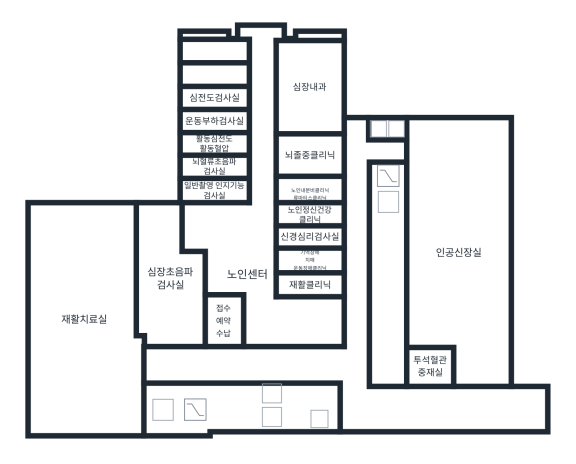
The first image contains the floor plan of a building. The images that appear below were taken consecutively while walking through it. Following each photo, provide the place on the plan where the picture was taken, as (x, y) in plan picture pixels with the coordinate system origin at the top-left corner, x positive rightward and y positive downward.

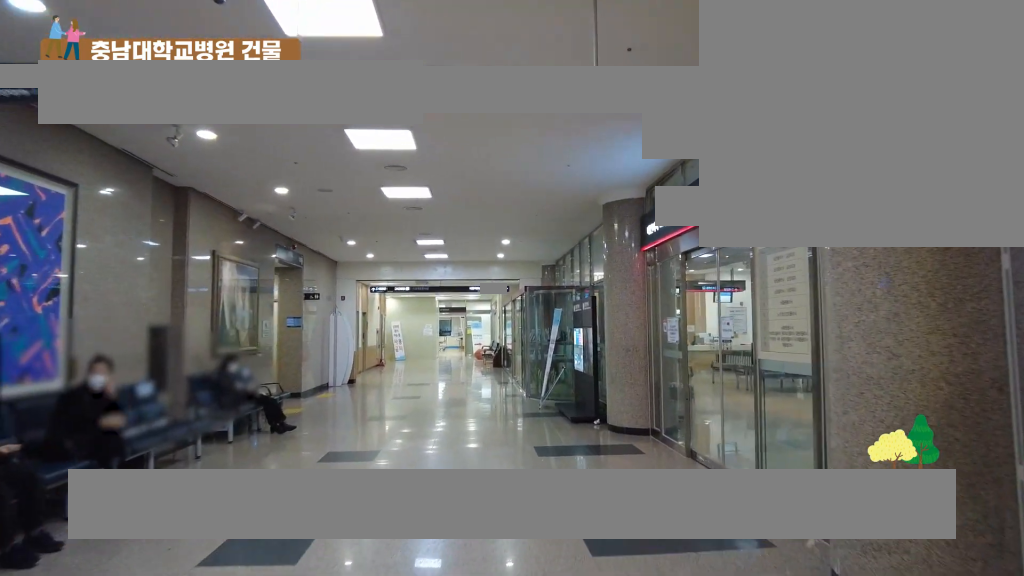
(342, 385)
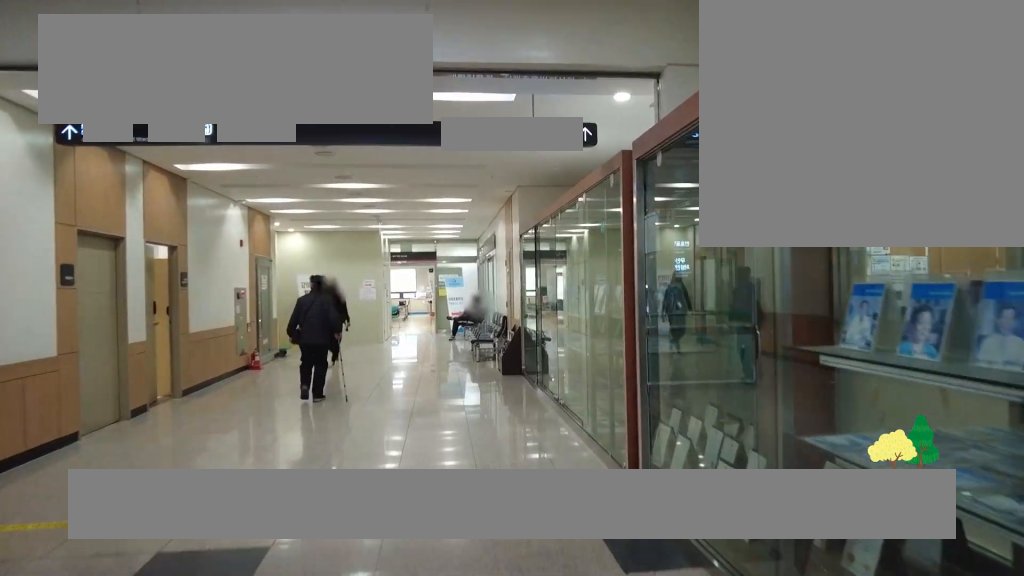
(272, 392)
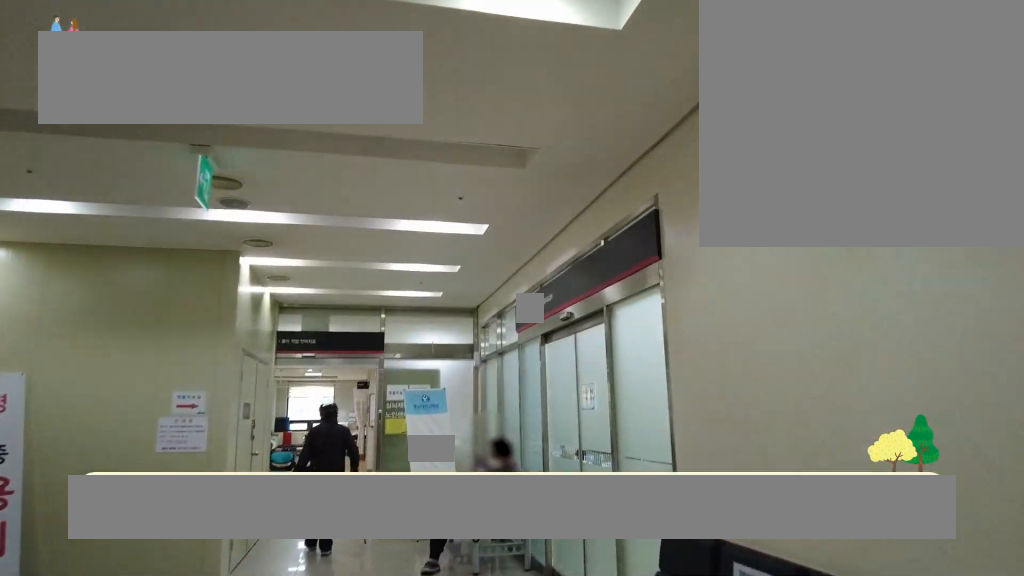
(240, 384)
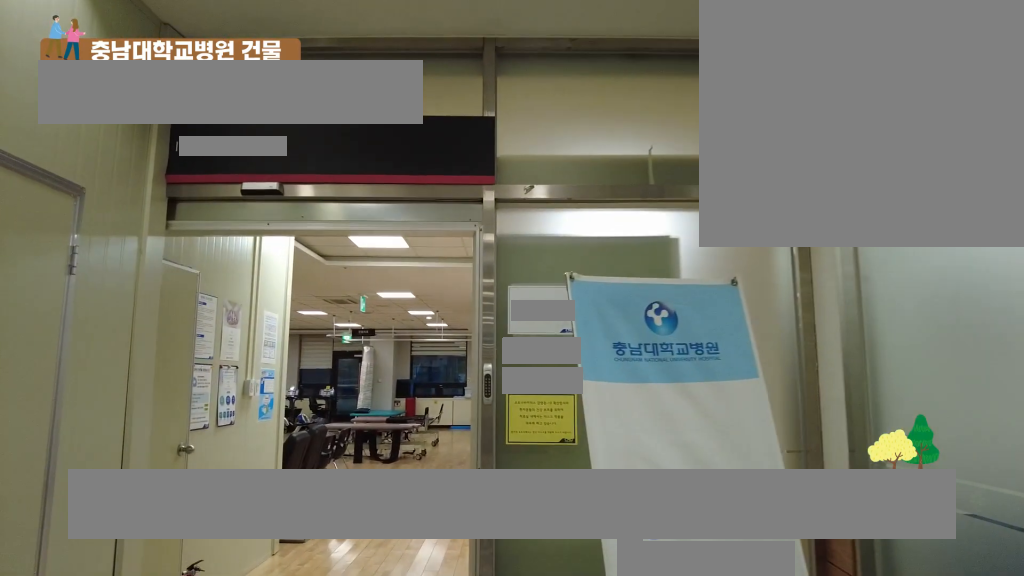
(197, 384)
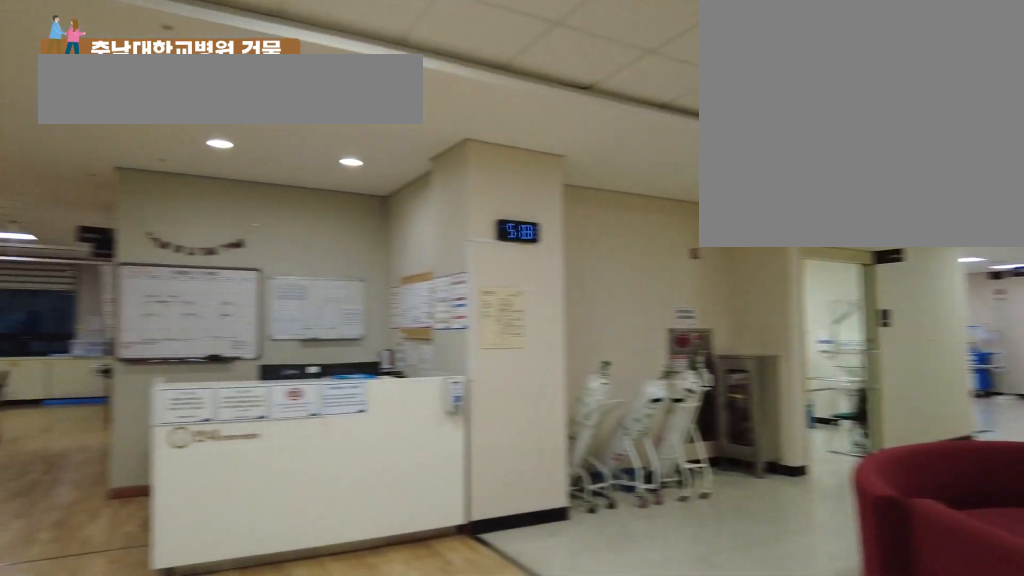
(165, 380)
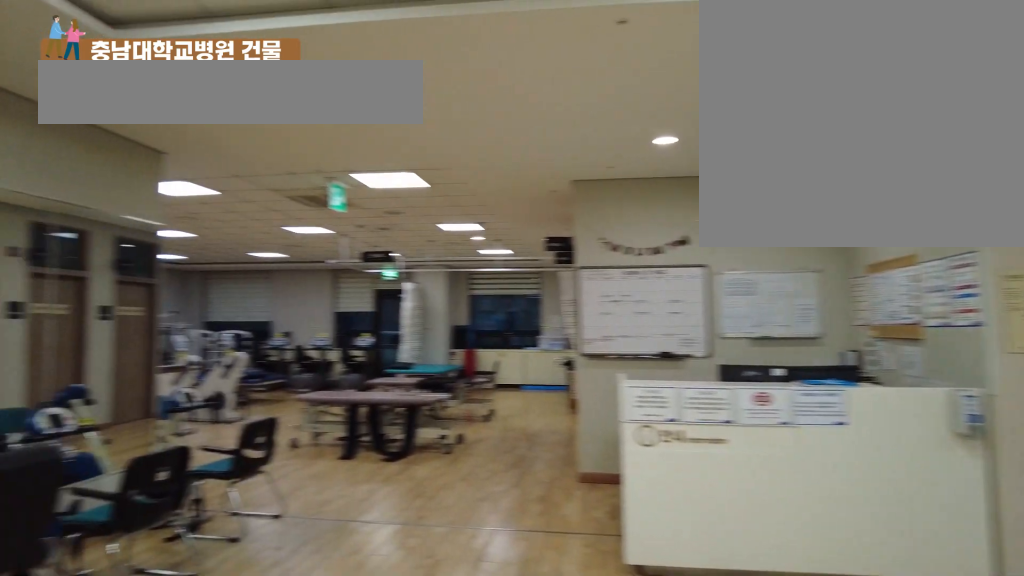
(165, 378)
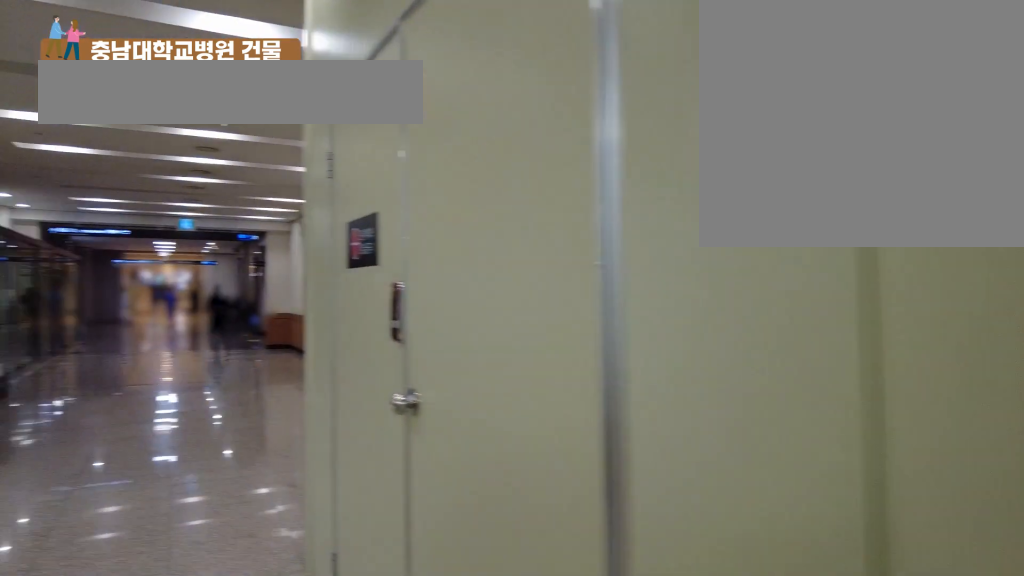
(165, 369)
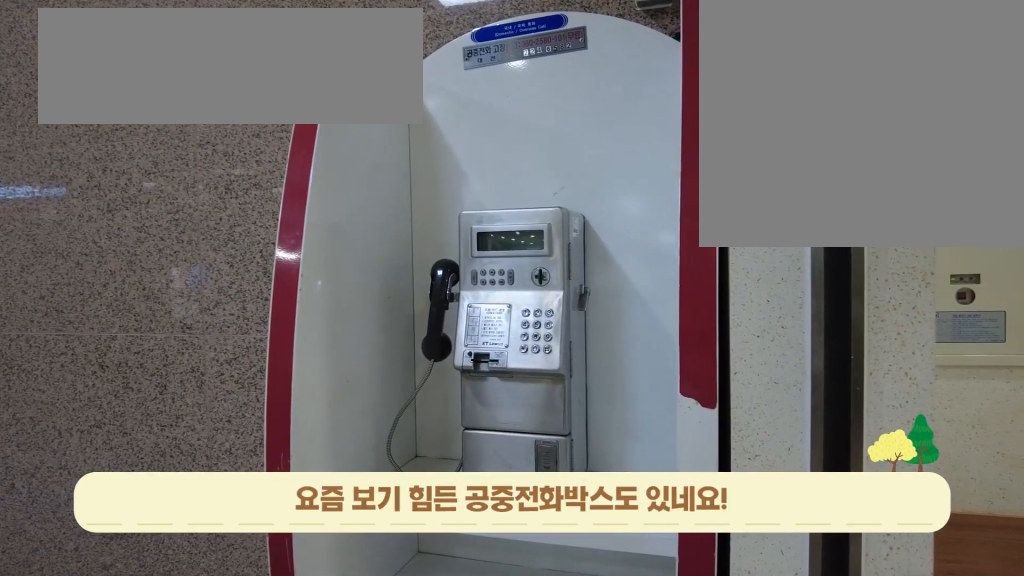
(214, 368)
